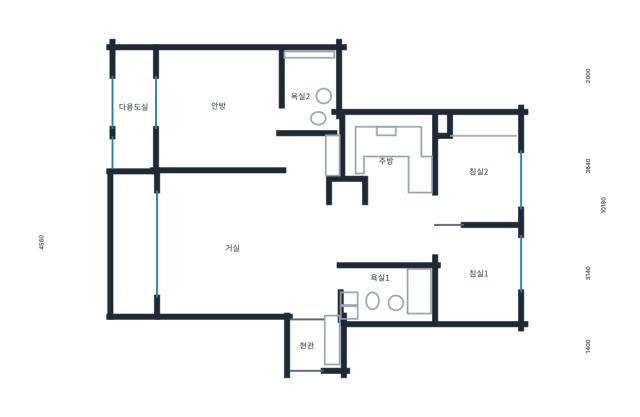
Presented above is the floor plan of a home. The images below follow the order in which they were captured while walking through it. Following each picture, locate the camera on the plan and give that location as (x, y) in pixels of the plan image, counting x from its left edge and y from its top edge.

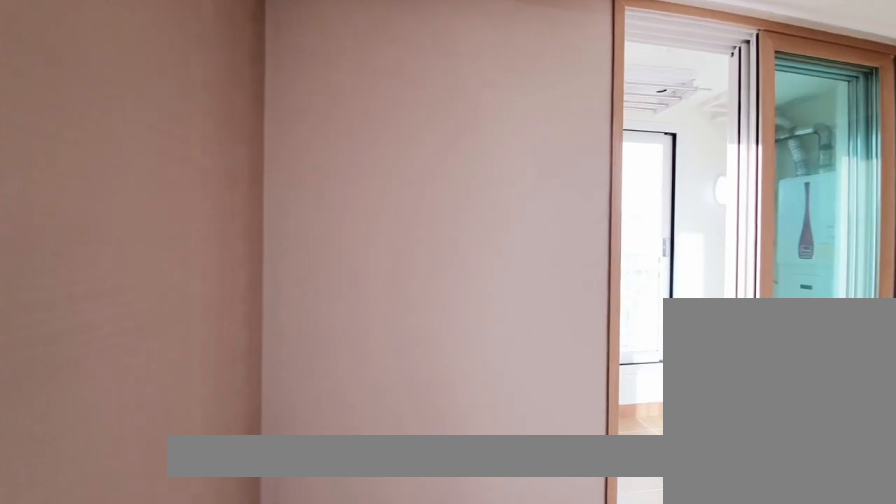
(210, 116)
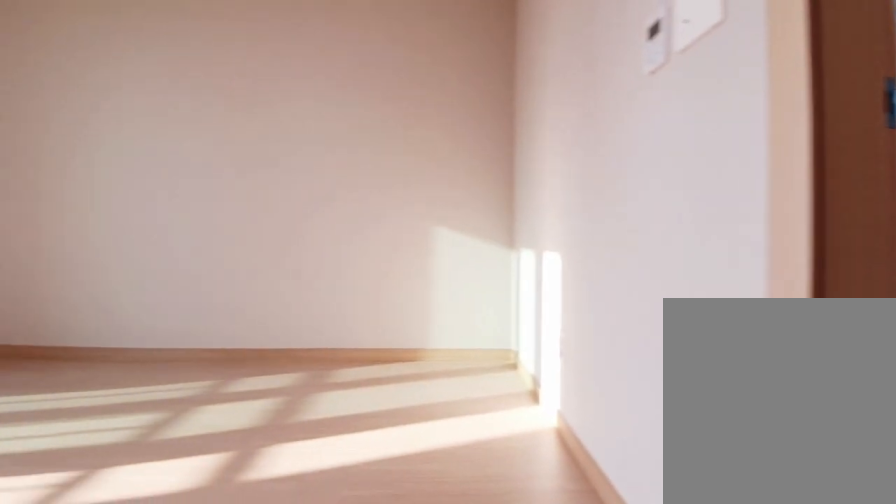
(231, 128)
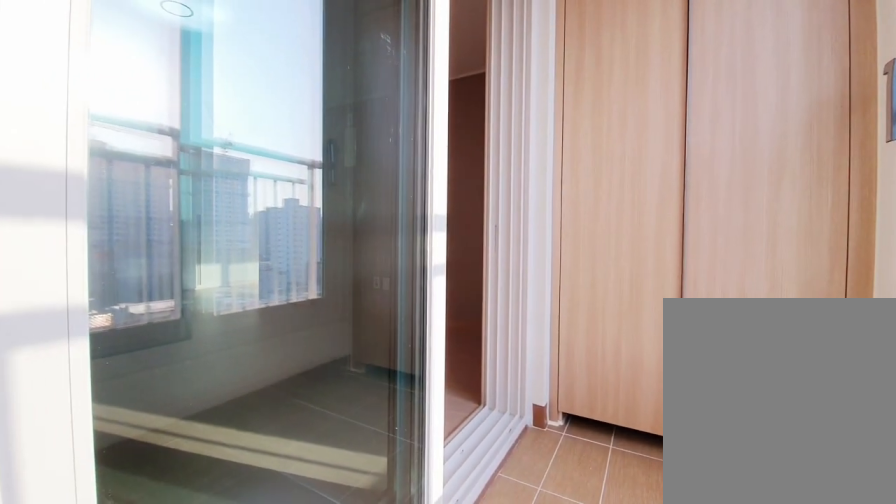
(151, 124)
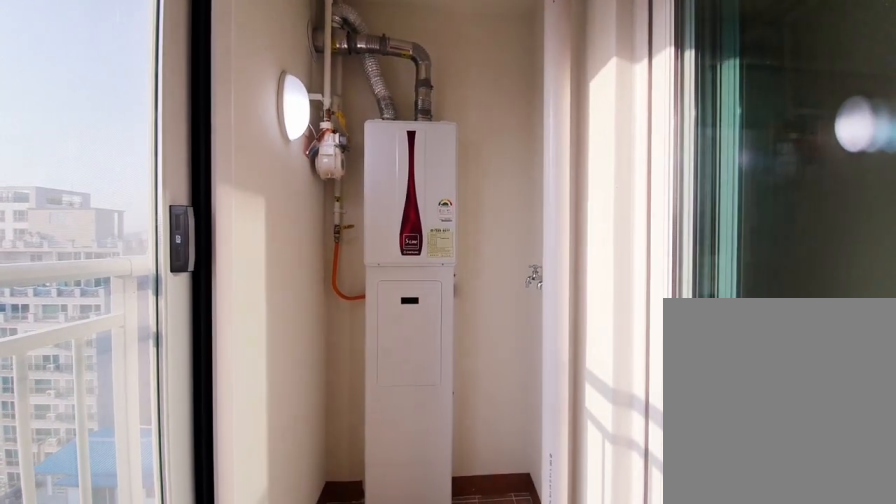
(149, 124)
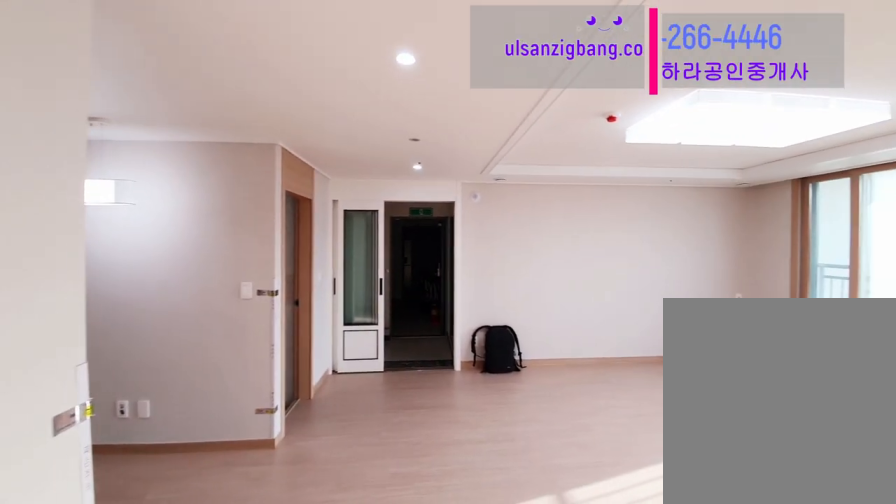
(302, 165)
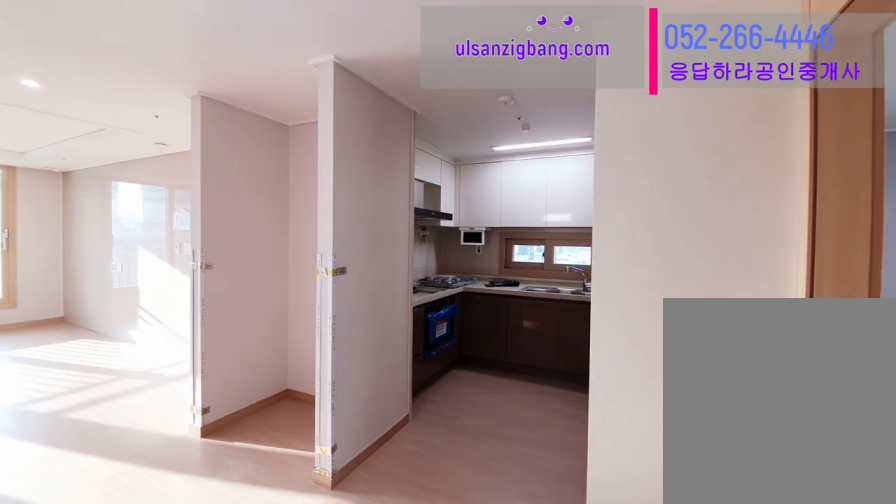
(407, 221)
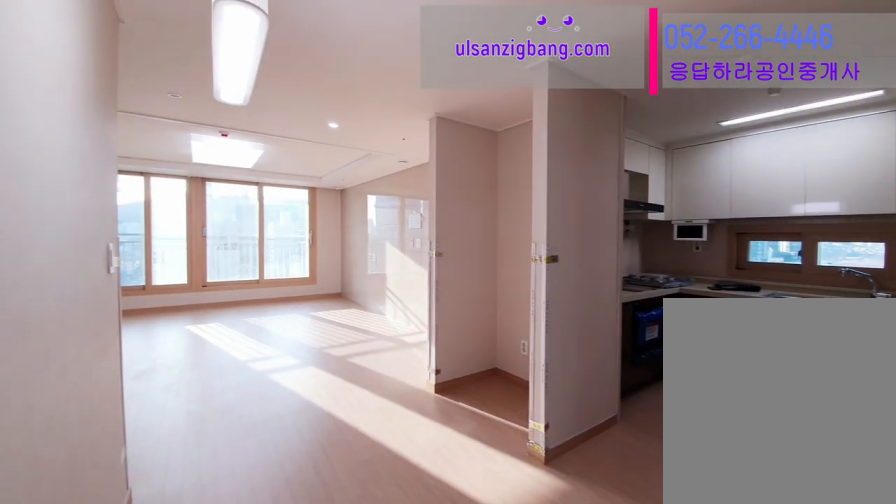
(409, 221)
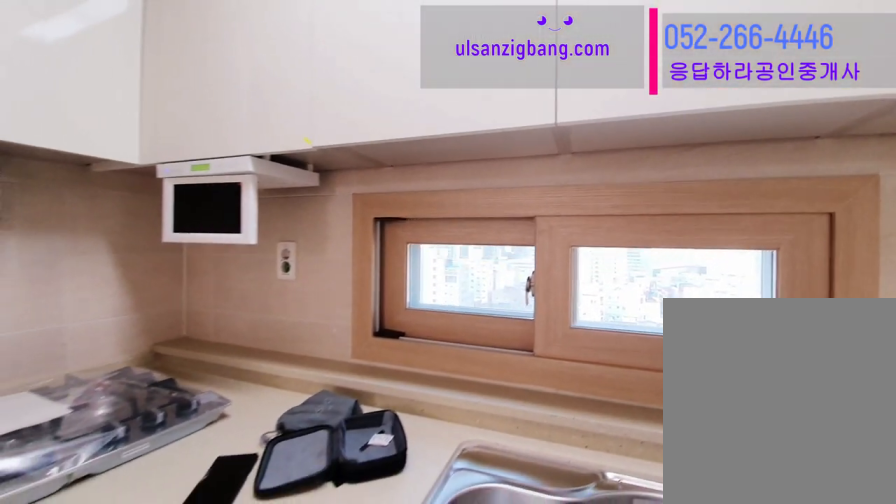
(391, 169)
